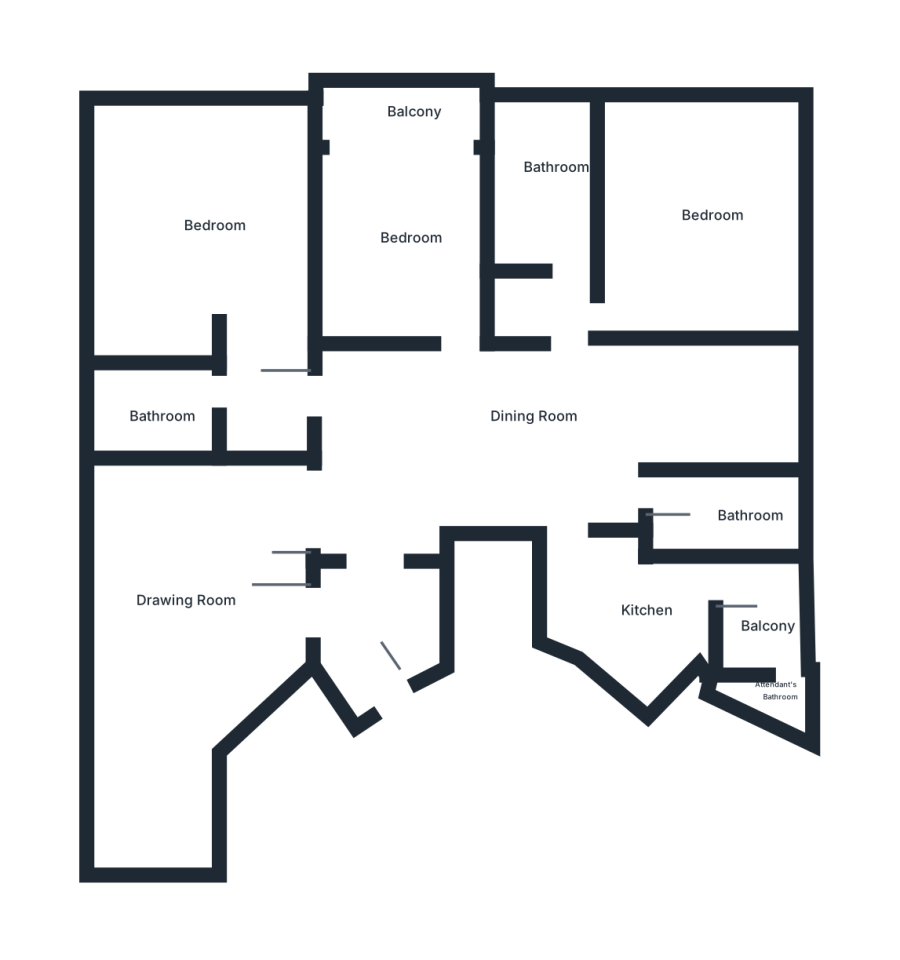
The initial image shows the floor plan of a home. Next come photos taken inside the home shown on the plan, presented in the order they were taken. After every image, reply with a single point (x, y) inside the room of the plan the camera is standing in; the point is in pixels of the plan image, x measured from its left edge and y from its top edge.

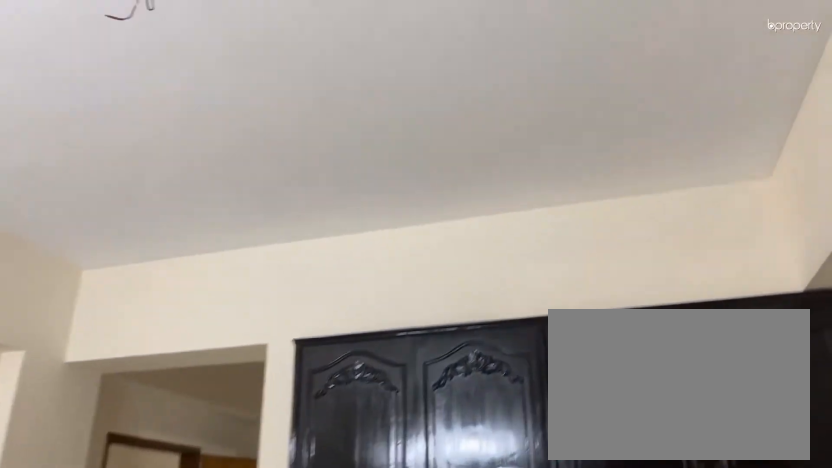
(216, 220)
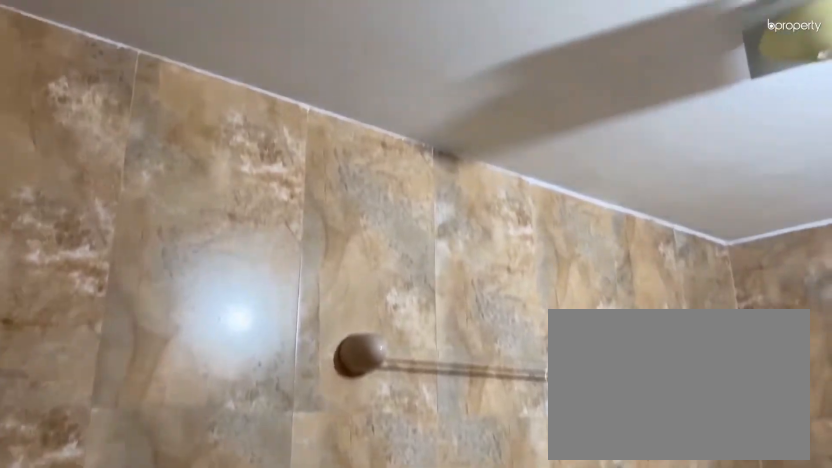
(162, 405)
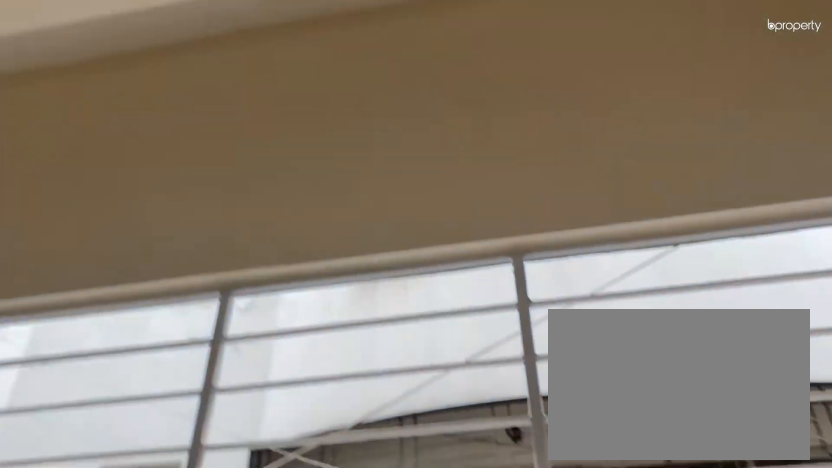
(402, 203)
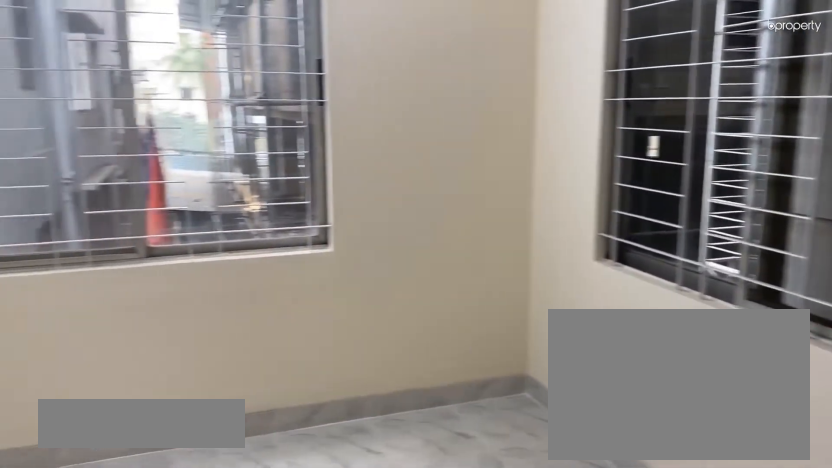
(689, 247)
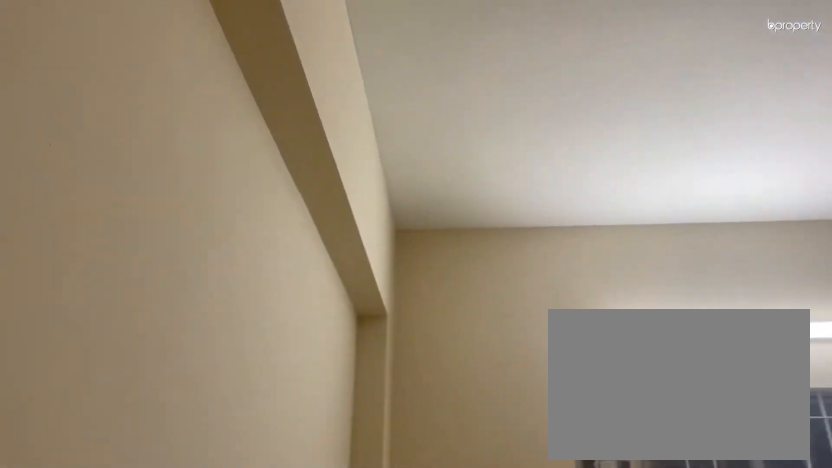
(689, 247)
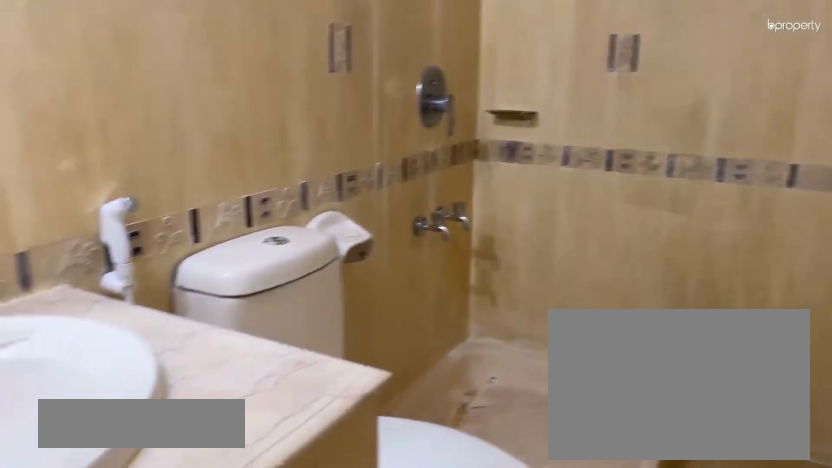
(544, 178)
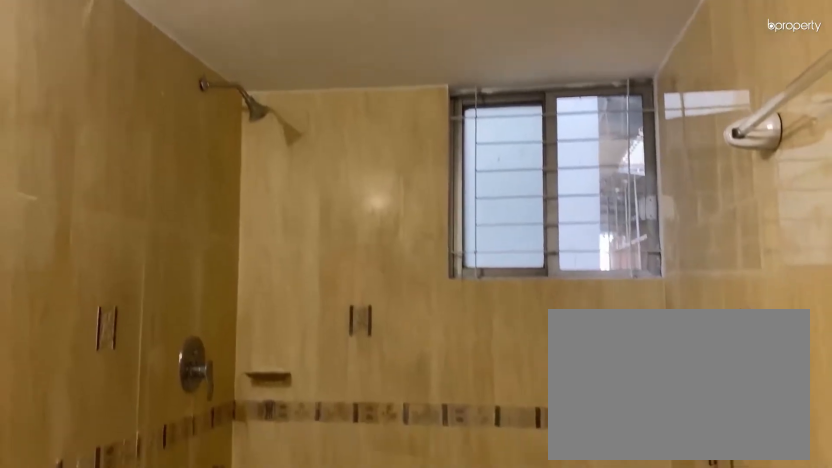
(557, 189)
